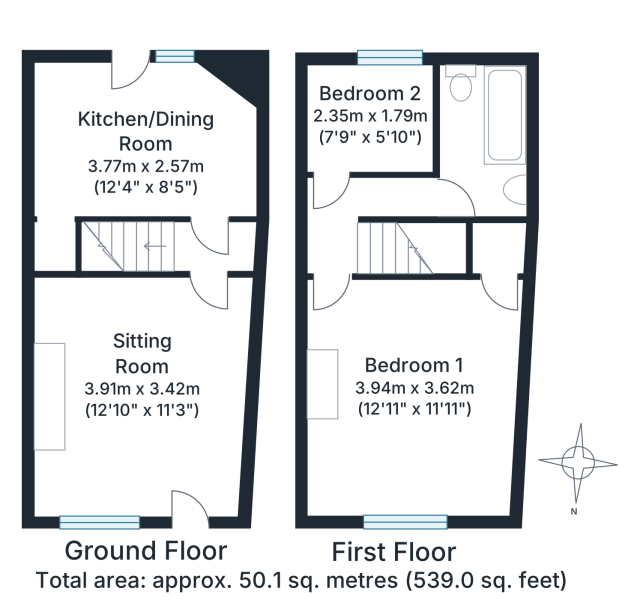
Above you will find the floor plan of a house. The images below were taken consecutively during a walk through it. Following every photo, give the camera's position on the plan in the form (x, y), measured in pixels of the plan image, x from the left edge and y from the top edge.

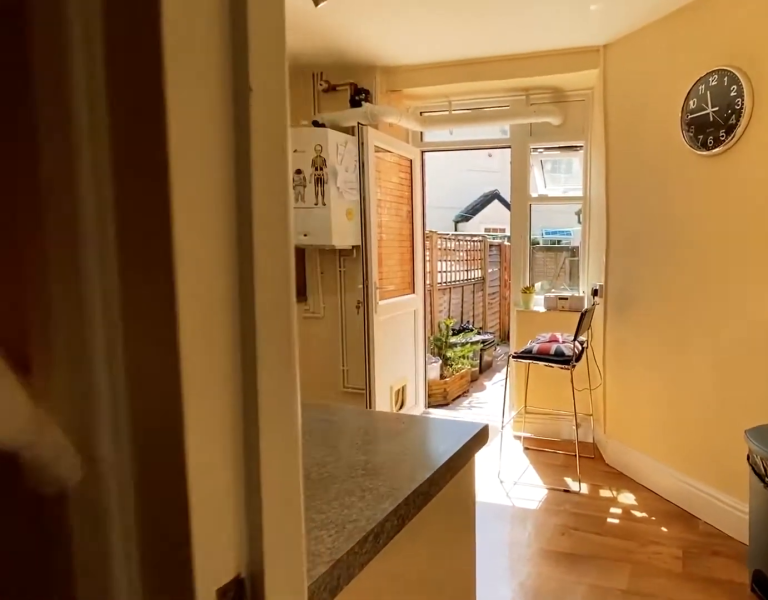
(213, 205)
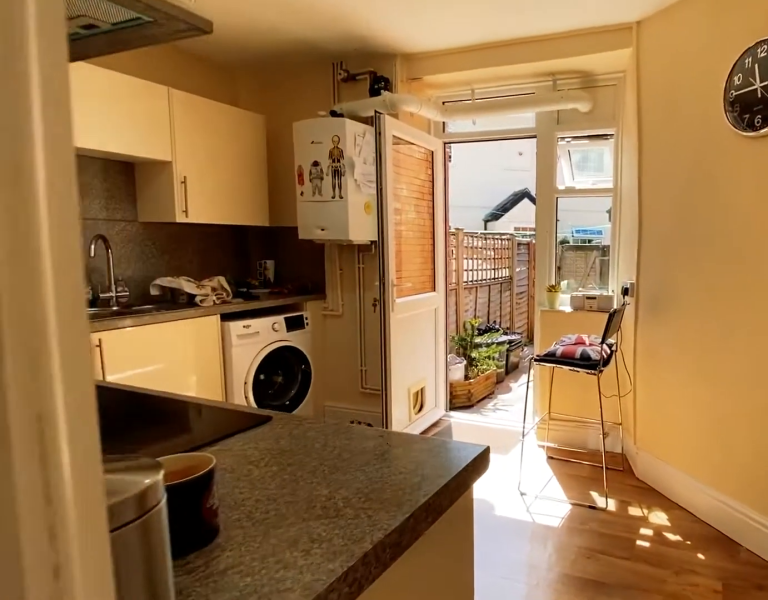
(214, 195)
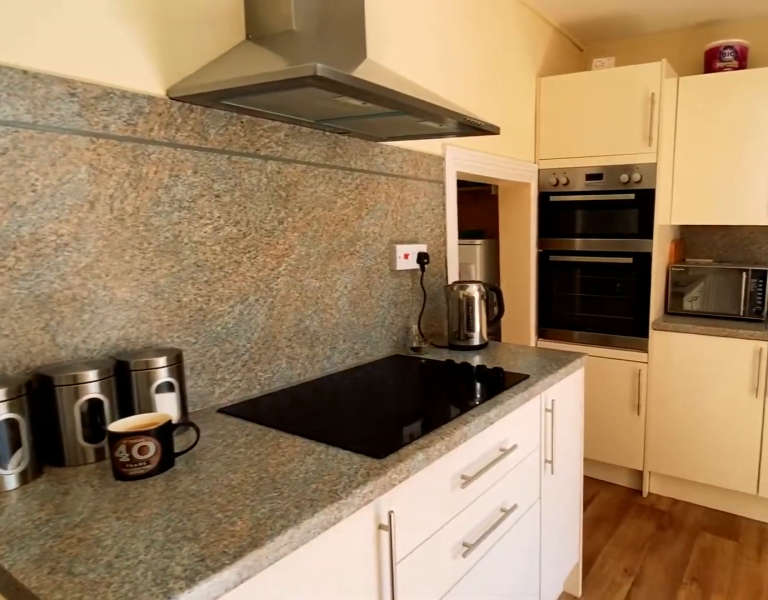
(196, 125)
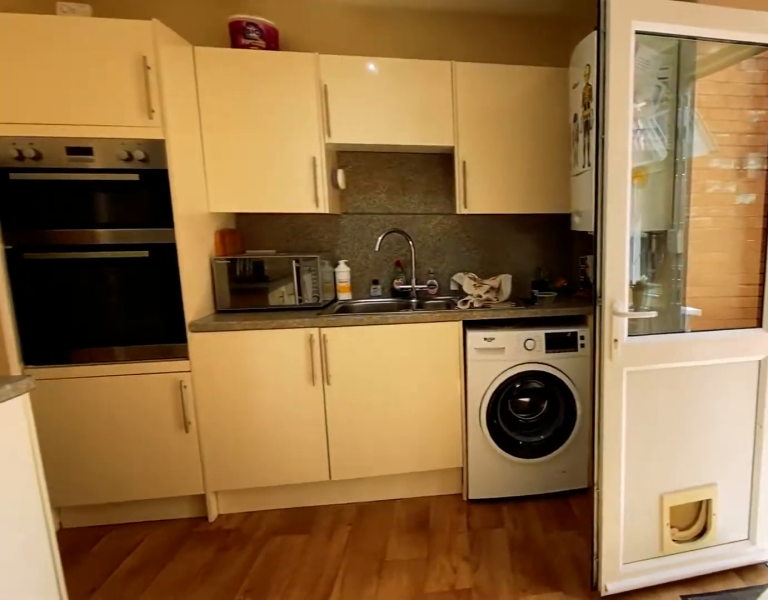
(173, 101)
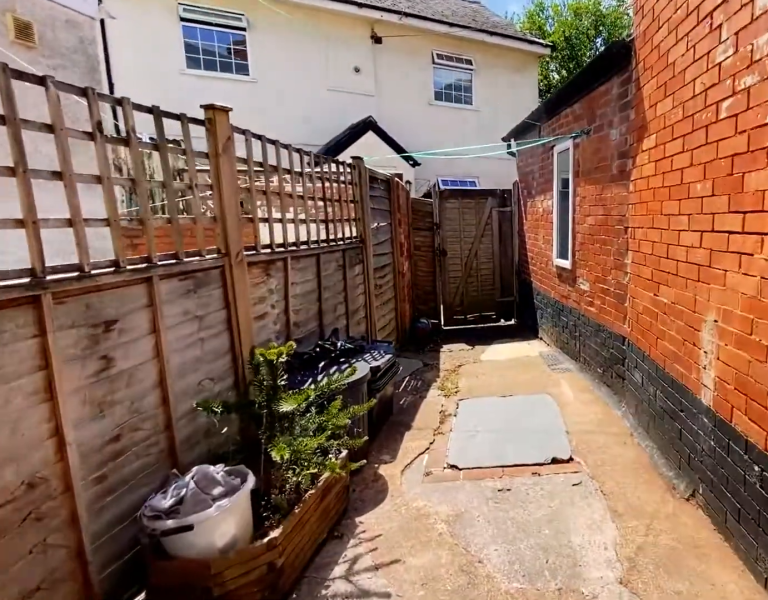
(132, 59)
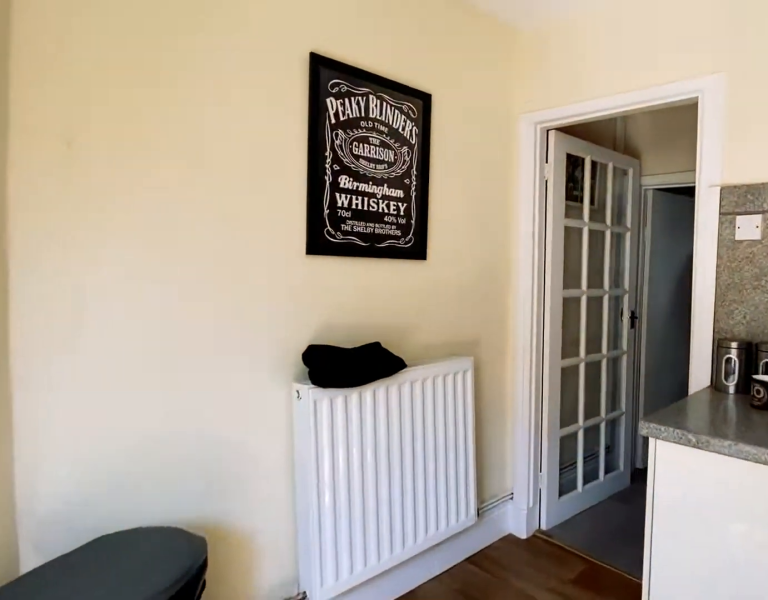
(173, 138)
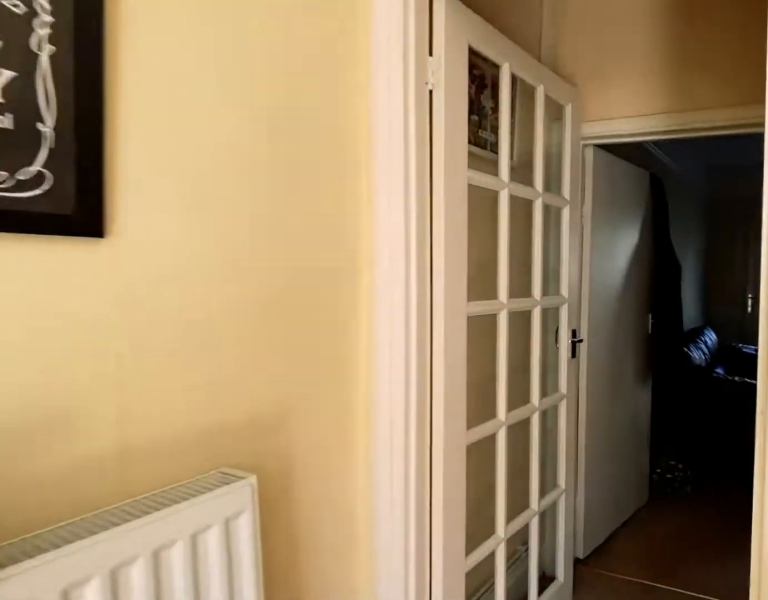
(196, 181)
